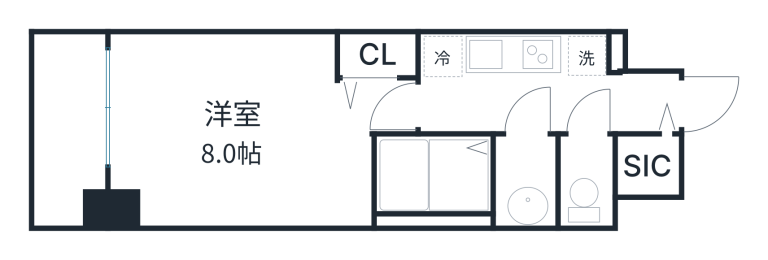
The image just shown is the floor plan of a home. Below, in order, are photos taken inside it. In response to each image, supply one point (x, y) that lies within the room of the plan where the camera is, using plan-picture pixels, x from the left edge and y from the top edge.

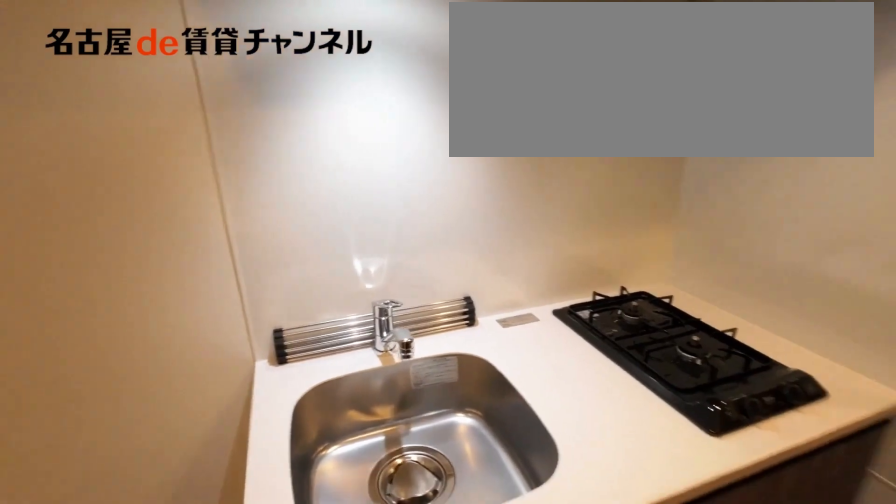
(518, 105)
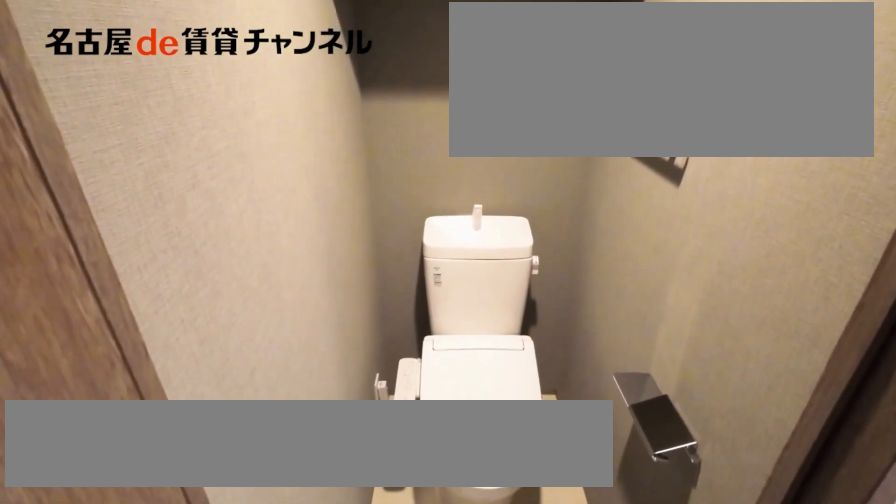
(584, 180)
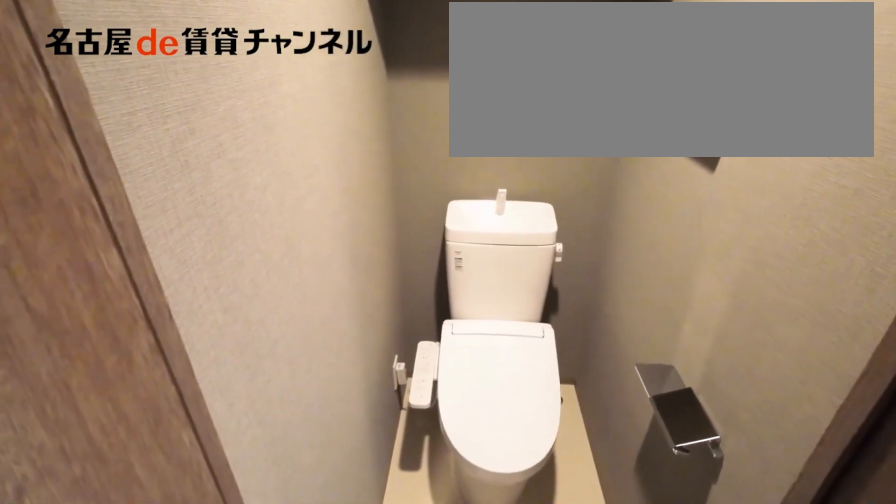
(584, 180)
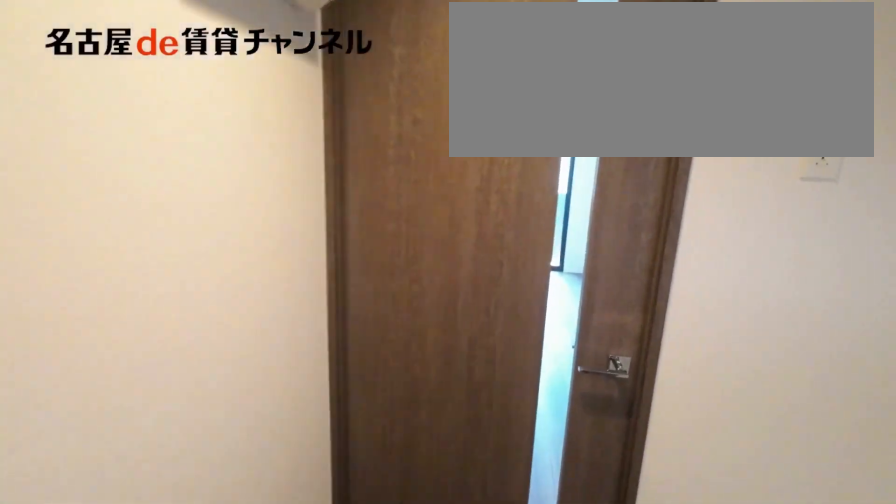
(517, 106)
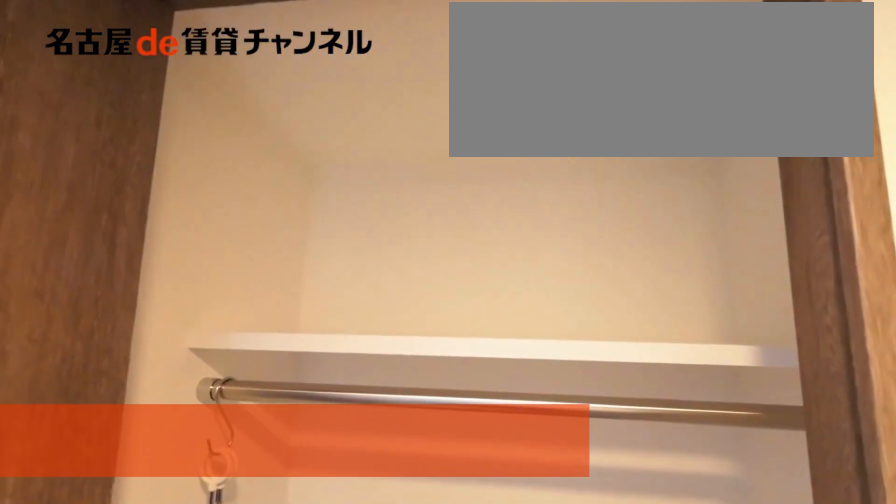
(377, 57)
